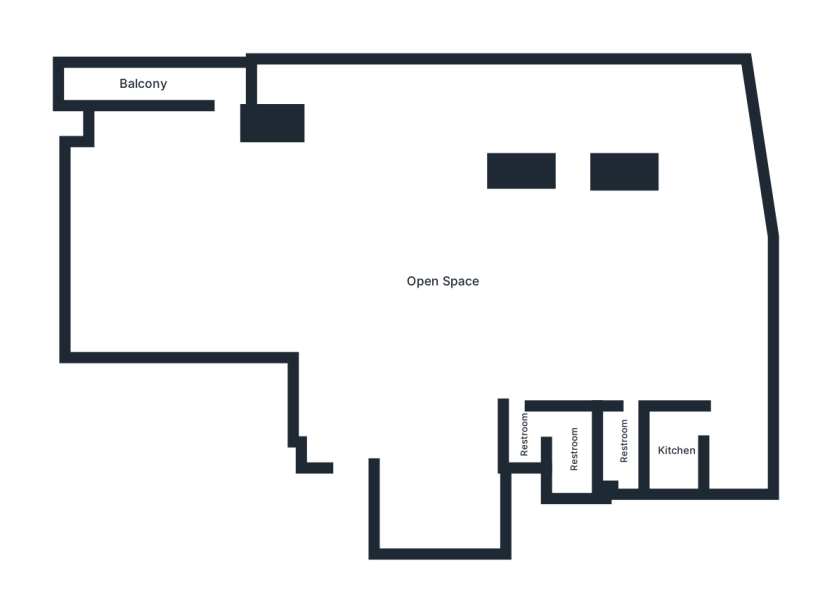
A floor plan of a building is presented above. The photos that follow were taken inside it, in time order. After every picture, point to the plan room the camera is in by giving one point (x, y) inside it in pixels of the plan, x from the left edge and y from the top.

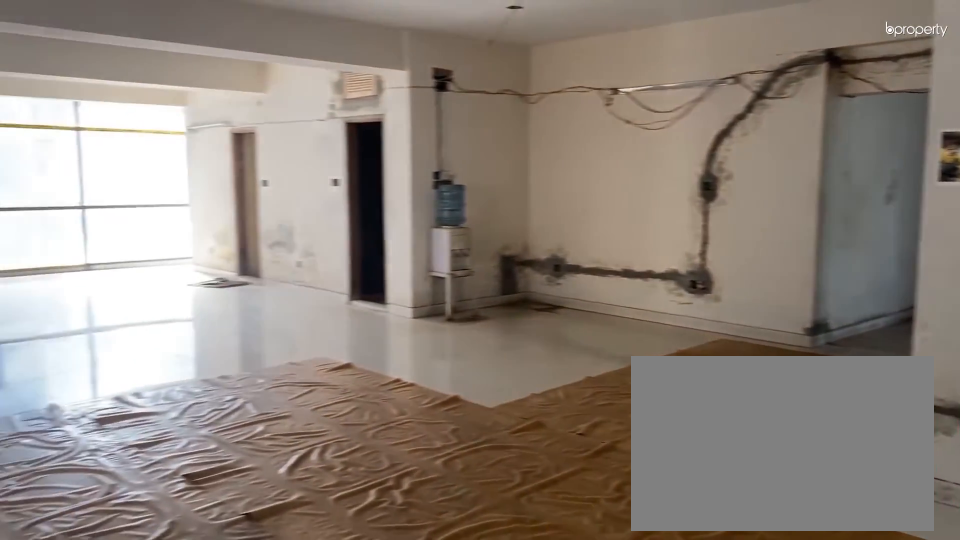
(450, 258)
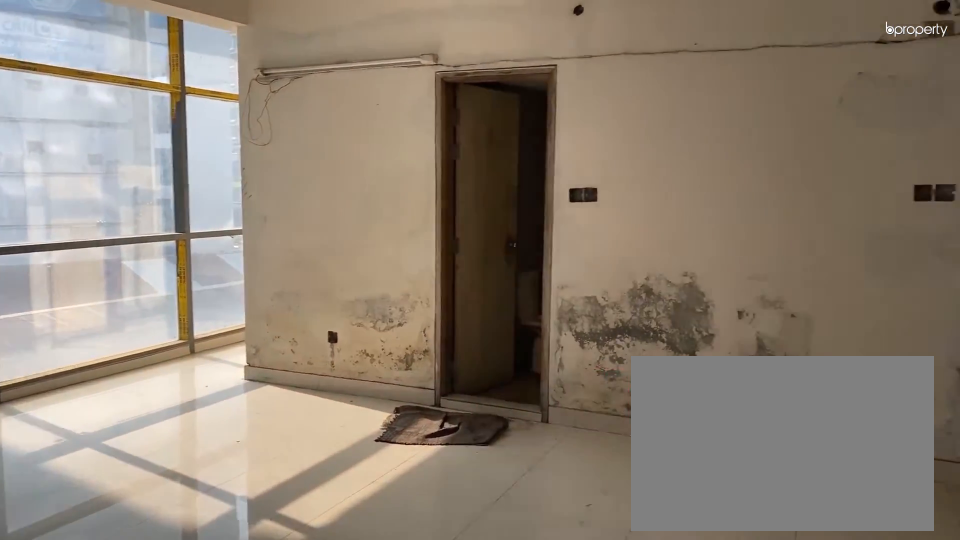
(634, 267)
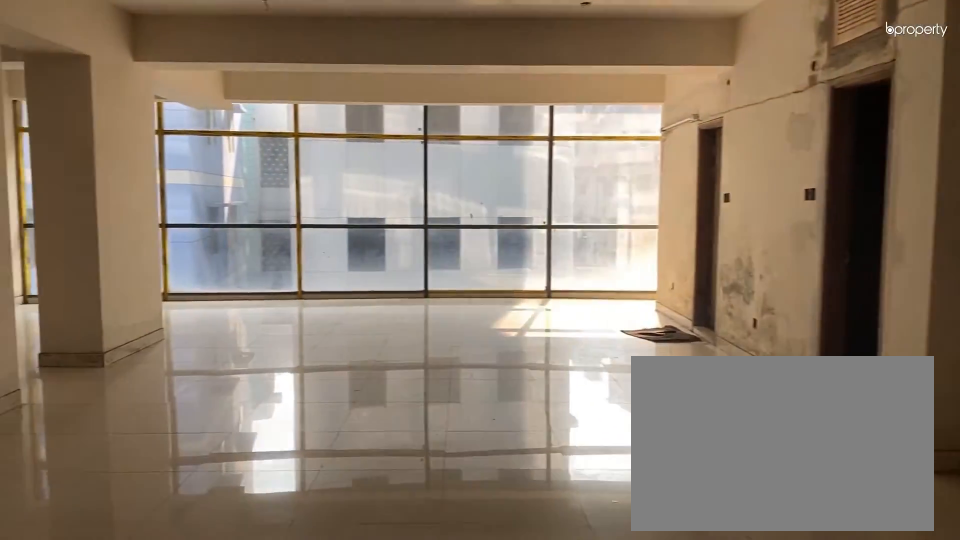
(634, 267)
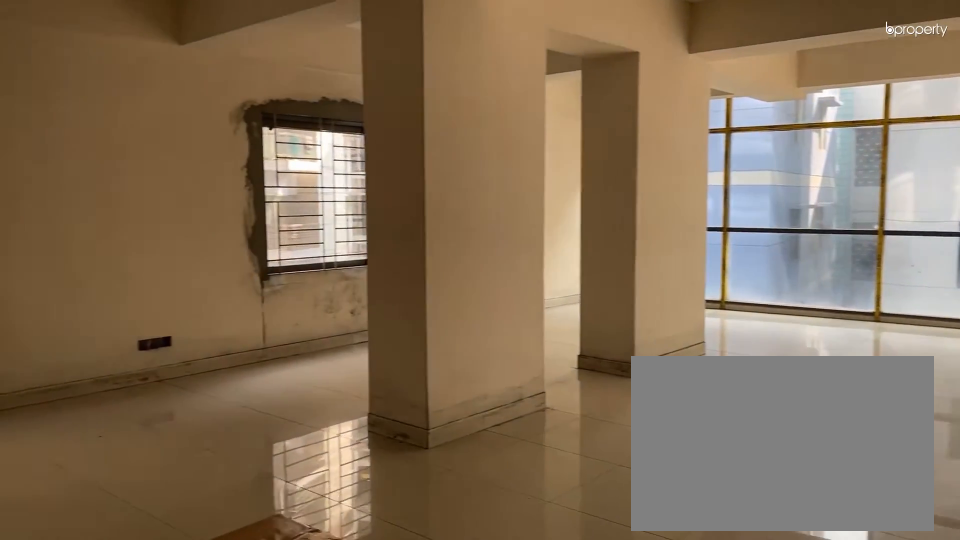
(634, 267)
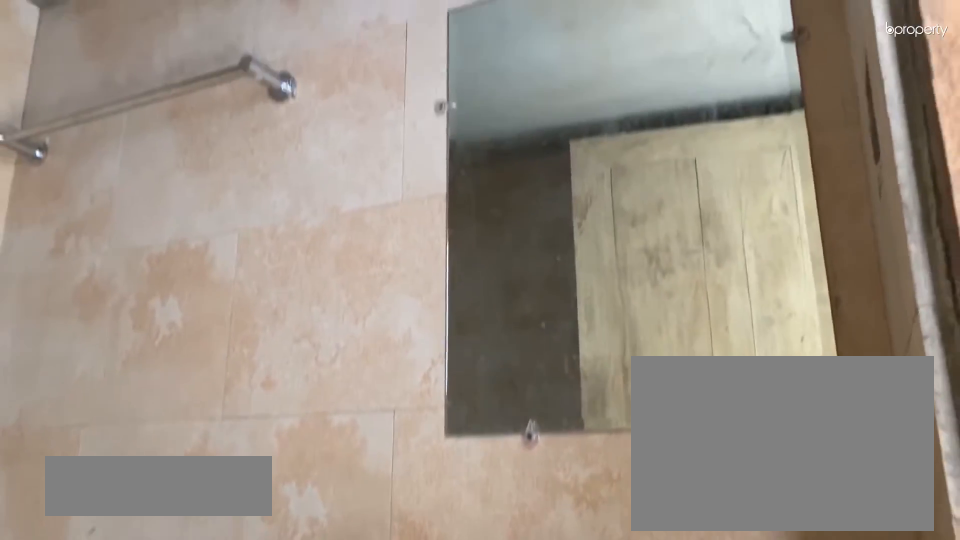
(622, 445)
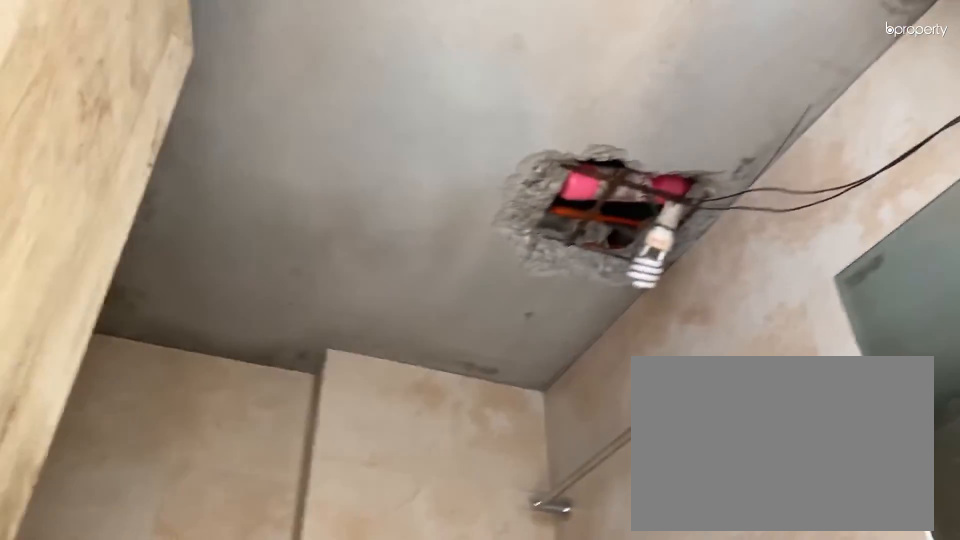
(622, 445)
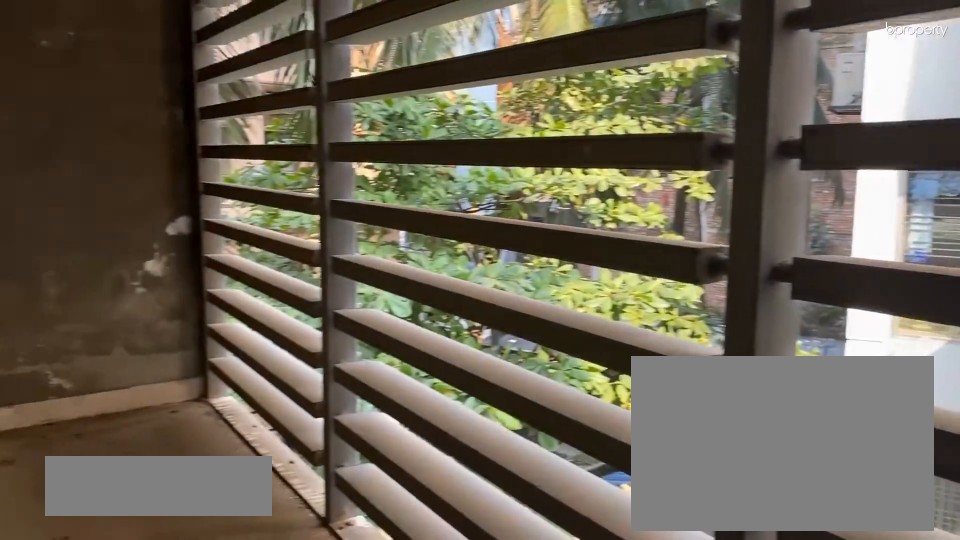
(154, 87)
